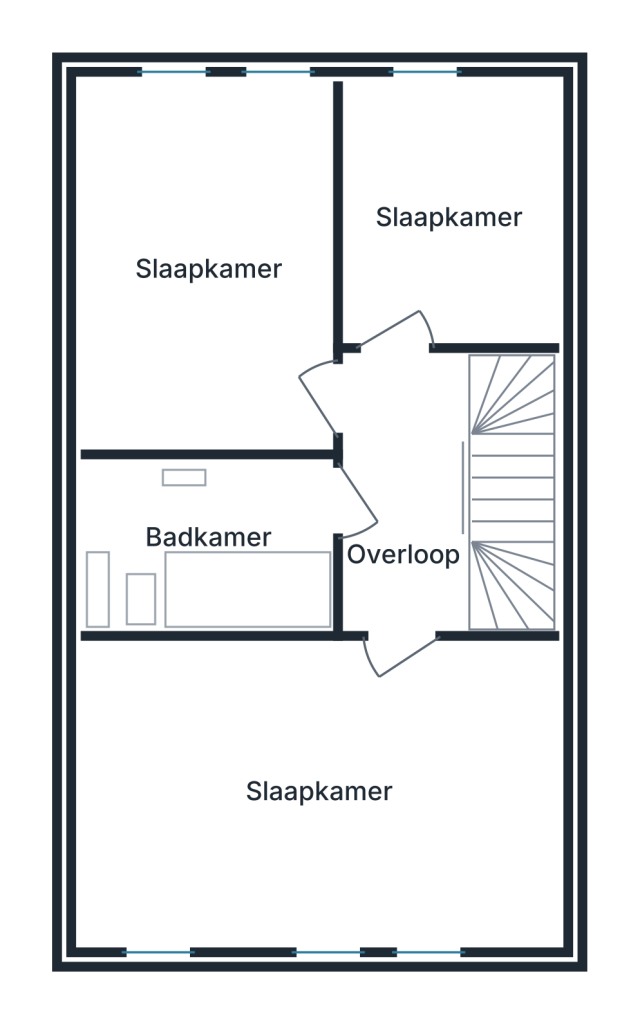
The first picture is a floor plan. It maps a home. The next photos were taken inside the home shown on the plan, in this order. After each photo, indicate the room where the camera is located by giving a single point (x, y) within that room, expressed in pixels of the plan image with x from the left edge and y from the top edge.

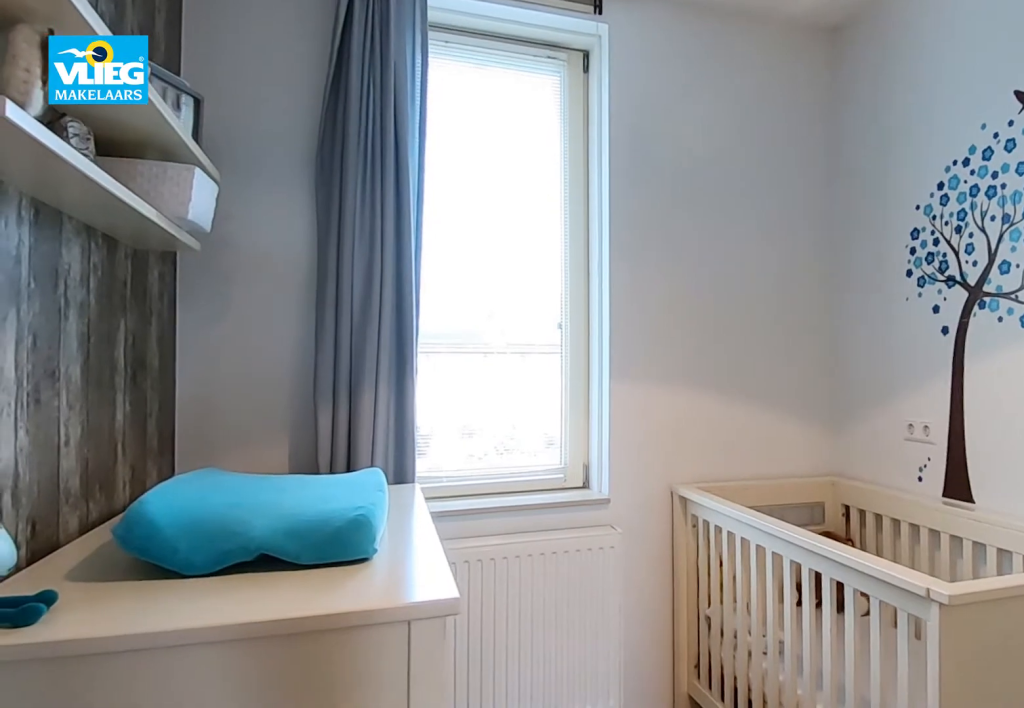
(460, 170)
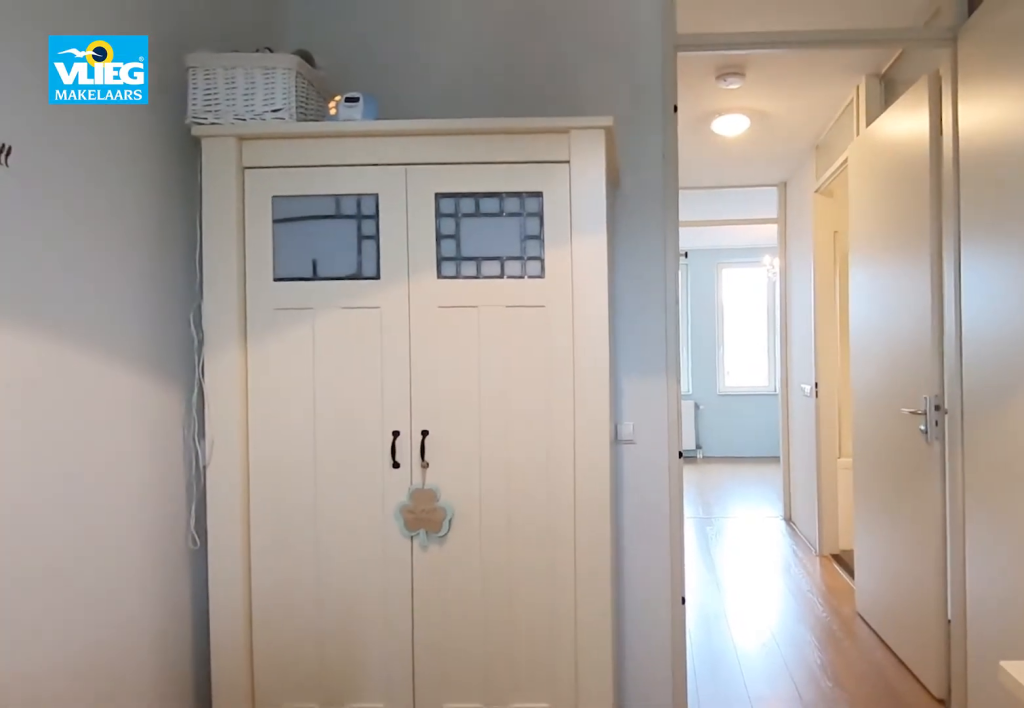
(460, 170)
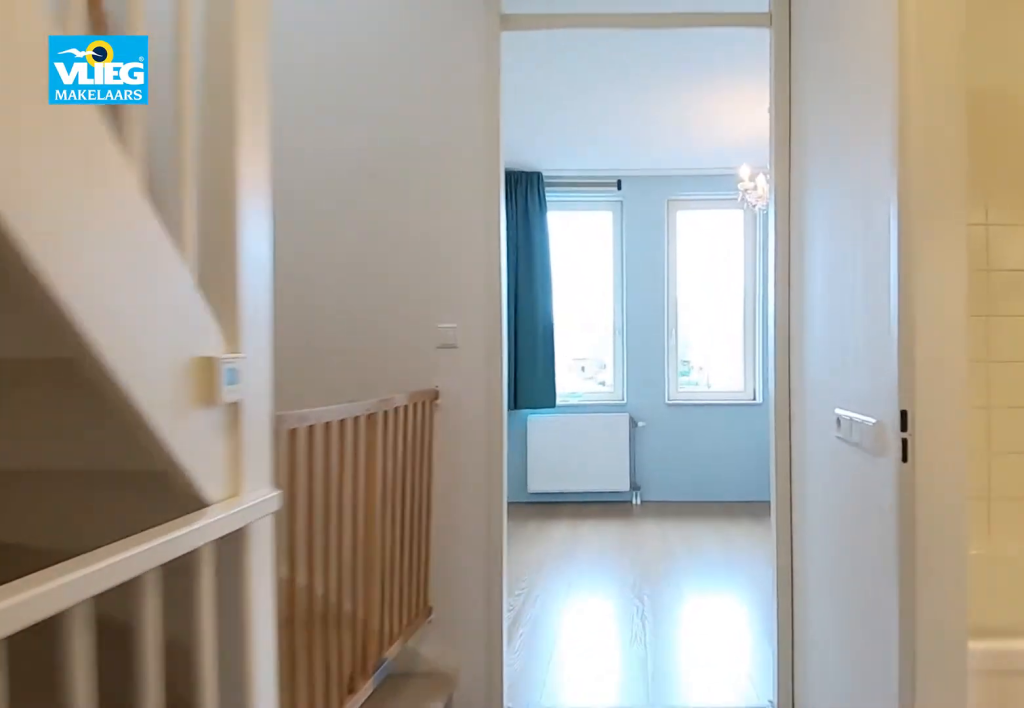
(425, 492)
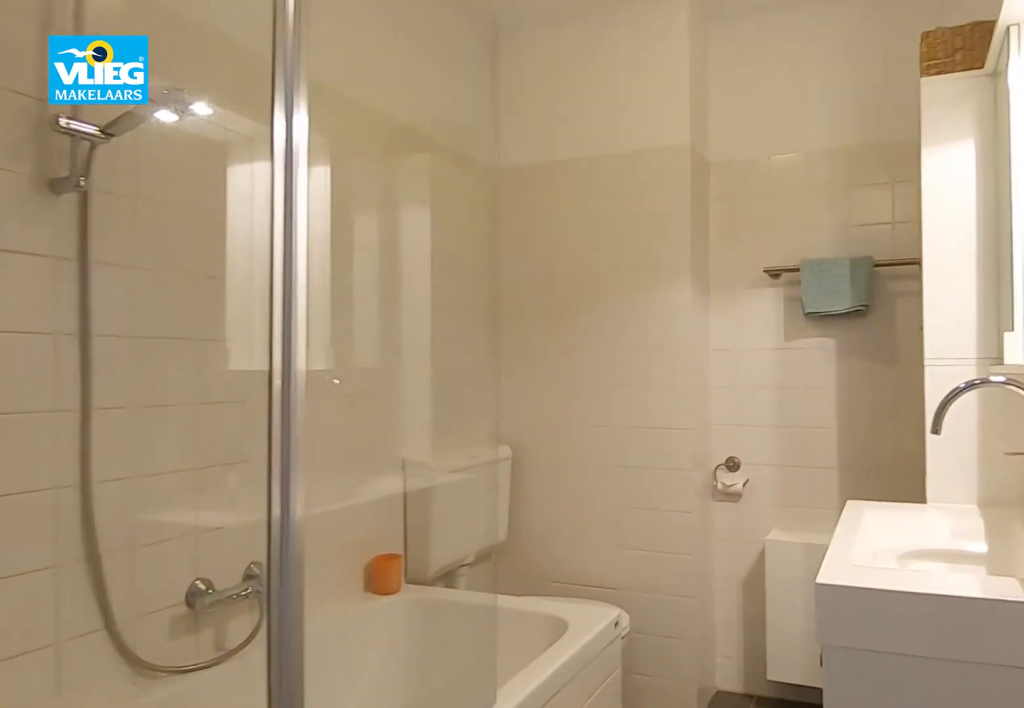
(211, 547)
